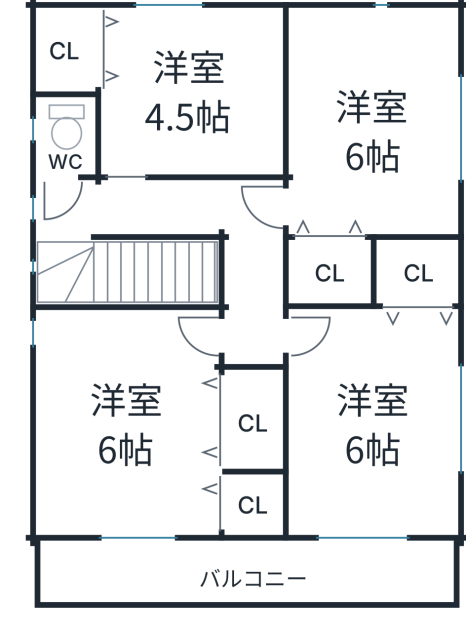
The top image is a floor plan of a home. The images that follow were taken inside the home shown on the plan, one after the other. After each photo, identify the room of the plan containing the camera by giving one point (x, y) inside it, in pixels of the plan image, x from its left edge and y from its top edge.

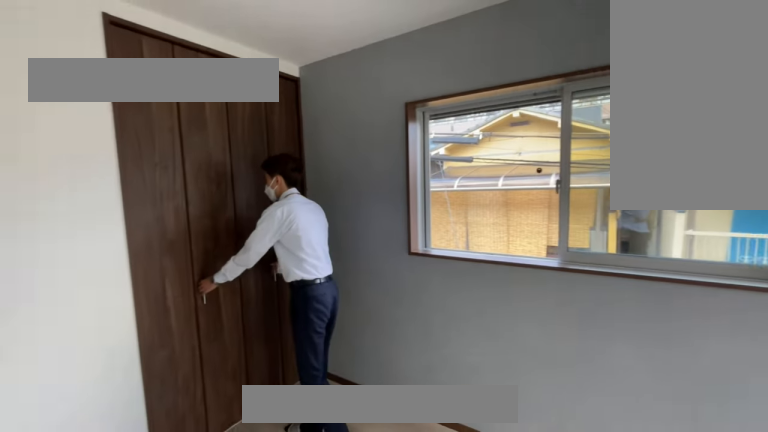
(365, 427)
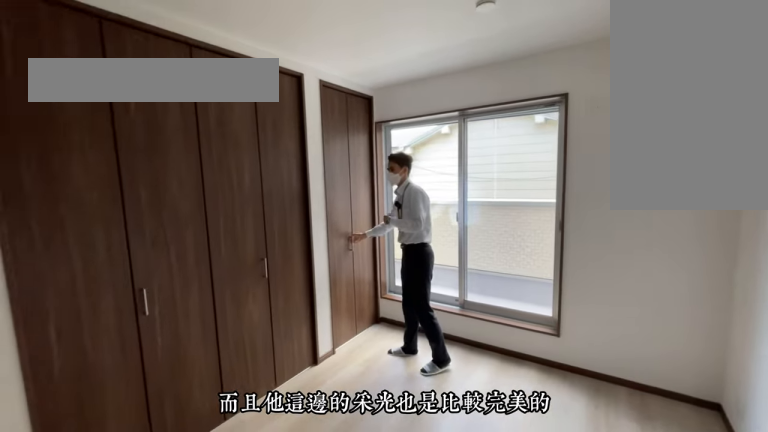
(134, 440)
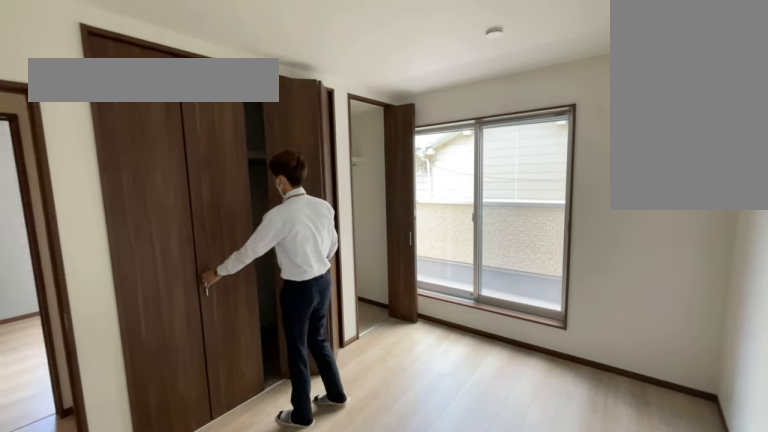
(134, 438)
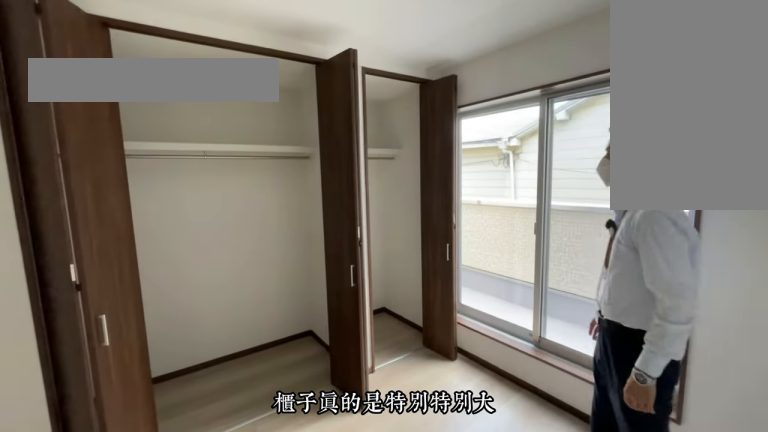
(134, 517)
